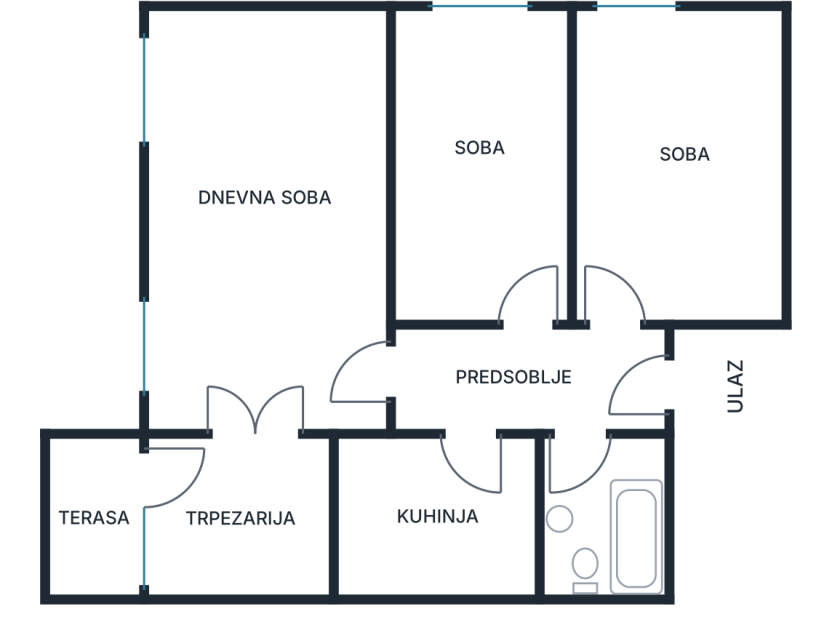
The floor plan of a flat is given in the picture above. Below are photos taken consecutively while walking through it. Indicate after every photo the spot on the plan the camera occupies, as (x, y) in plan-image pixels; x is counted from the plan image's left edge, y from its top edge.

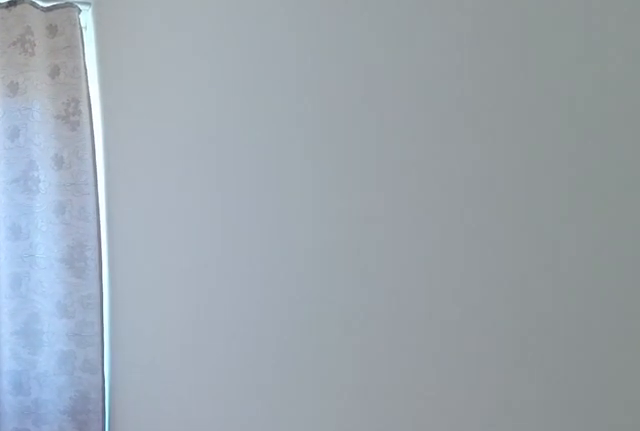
(510, 181)
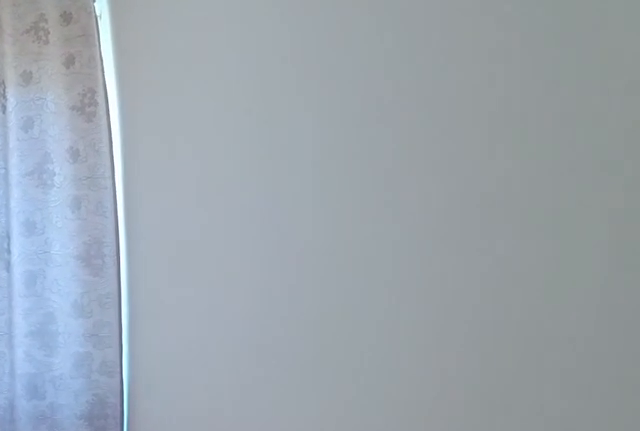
(508, 172)
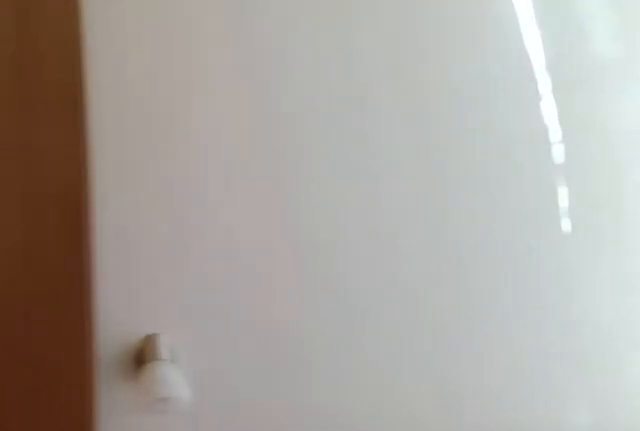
(525, 126)
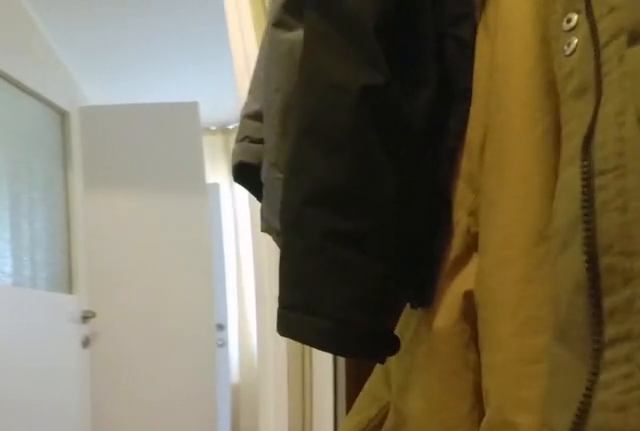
(544, 385)
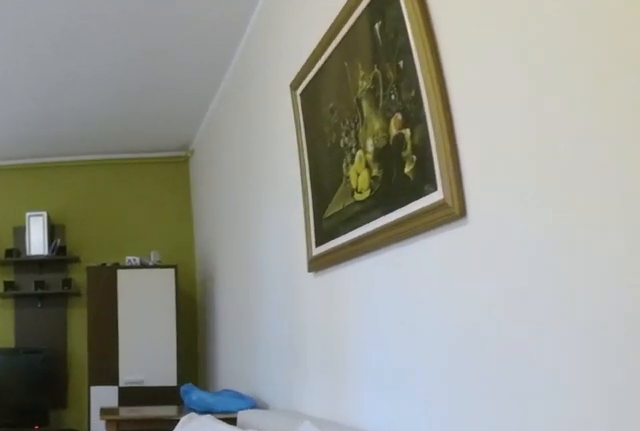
(342, 316)
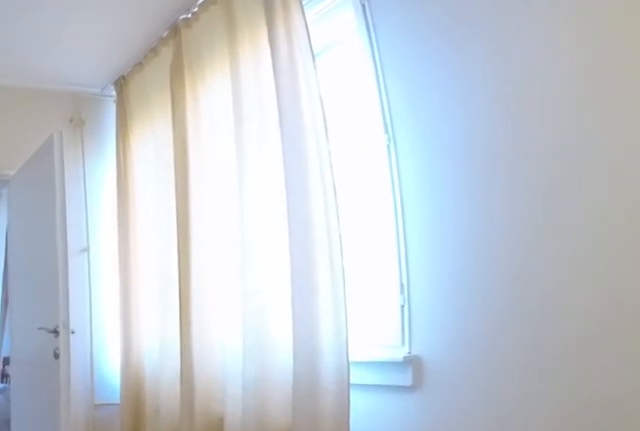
(285, 136)
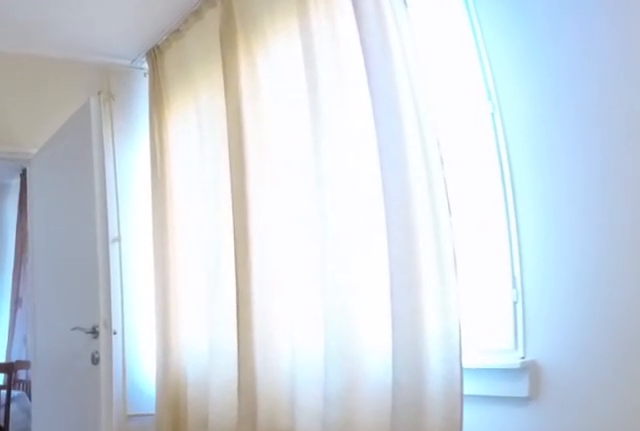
(284, 174)
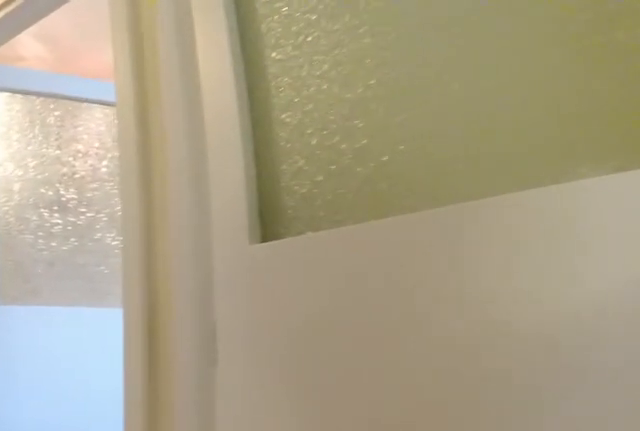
(337, 357)
